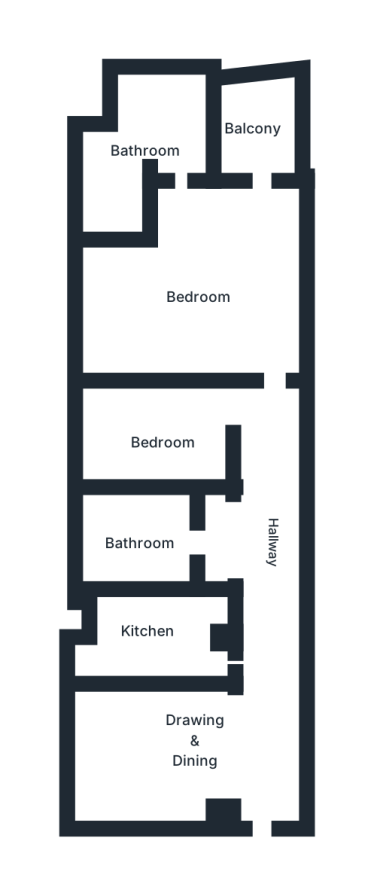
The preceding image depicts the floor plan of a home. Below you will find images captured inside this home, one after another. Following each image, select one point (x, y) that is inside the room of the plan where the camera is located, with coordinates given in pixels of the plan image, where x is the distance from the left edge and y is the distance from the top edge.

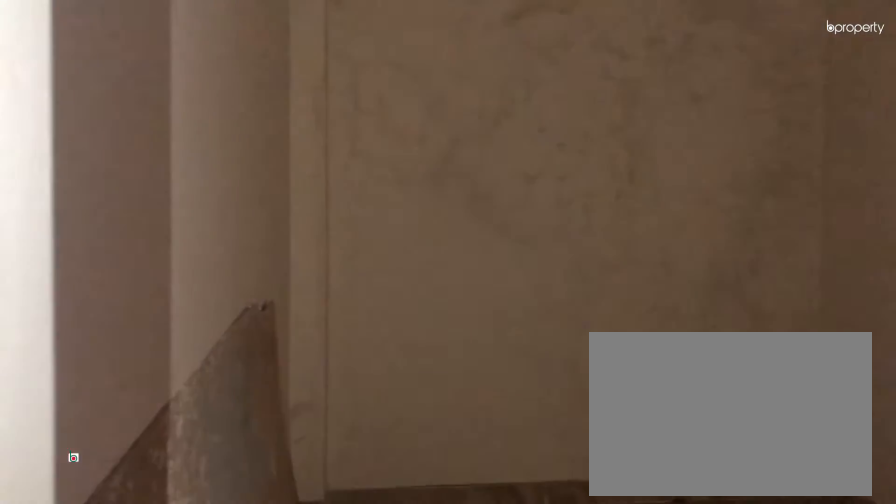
(194, 732)
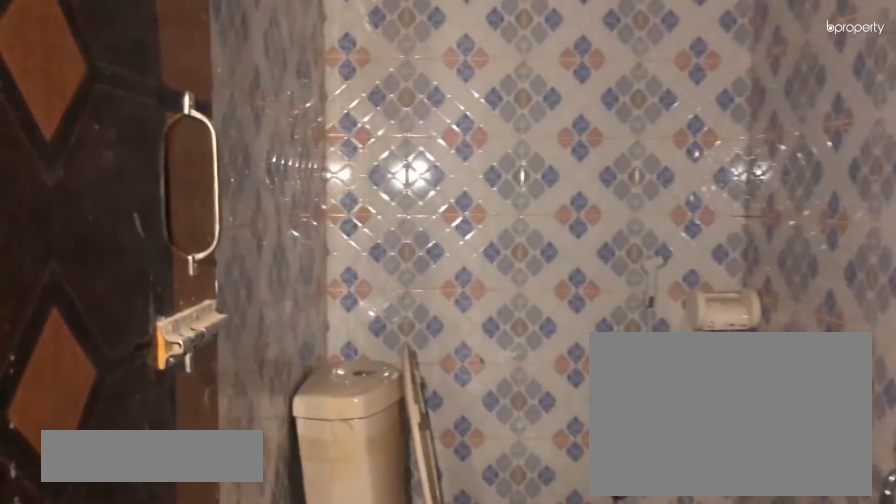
(139, 542)
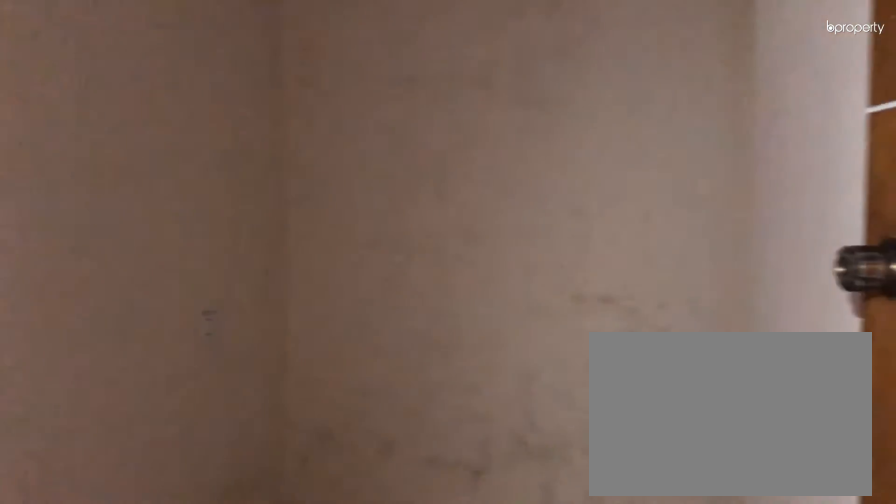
(165, 440)
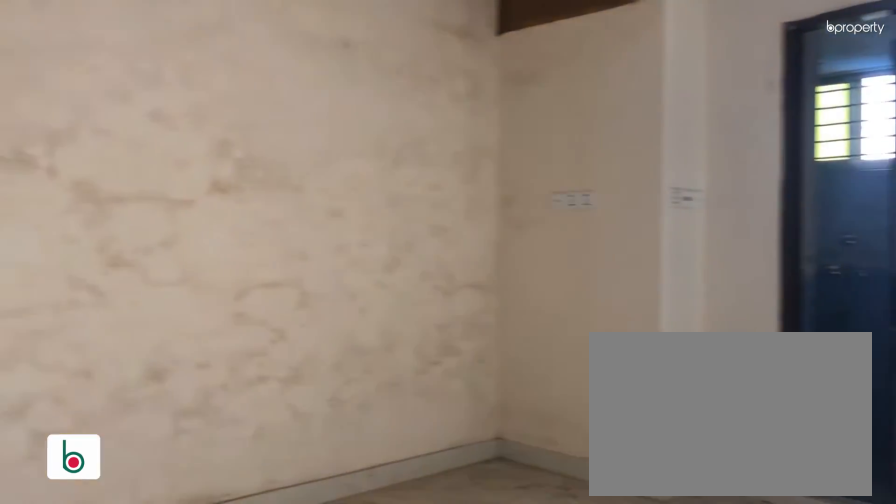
(197, 295)
